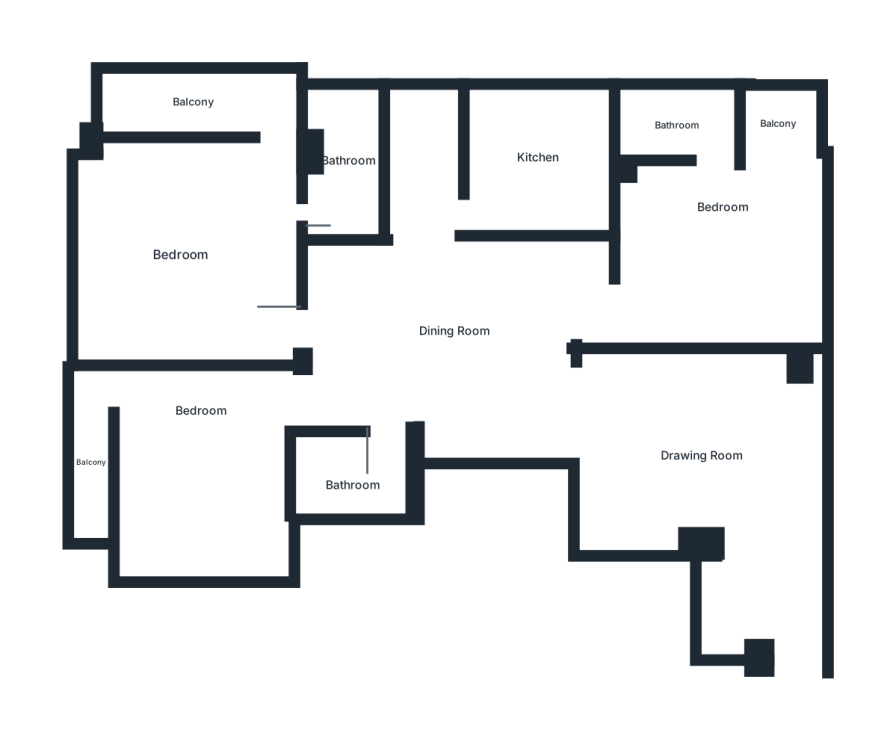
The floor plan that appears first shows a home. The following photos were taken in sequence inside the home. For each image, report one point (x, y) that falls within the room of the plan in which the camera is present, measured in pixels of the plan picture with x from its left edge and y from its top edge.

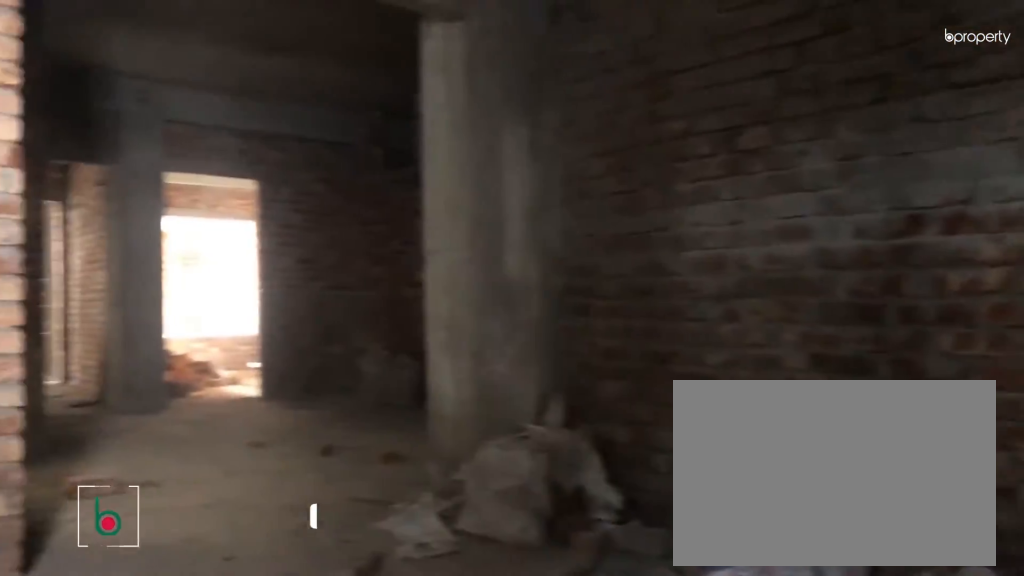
(711, 457)
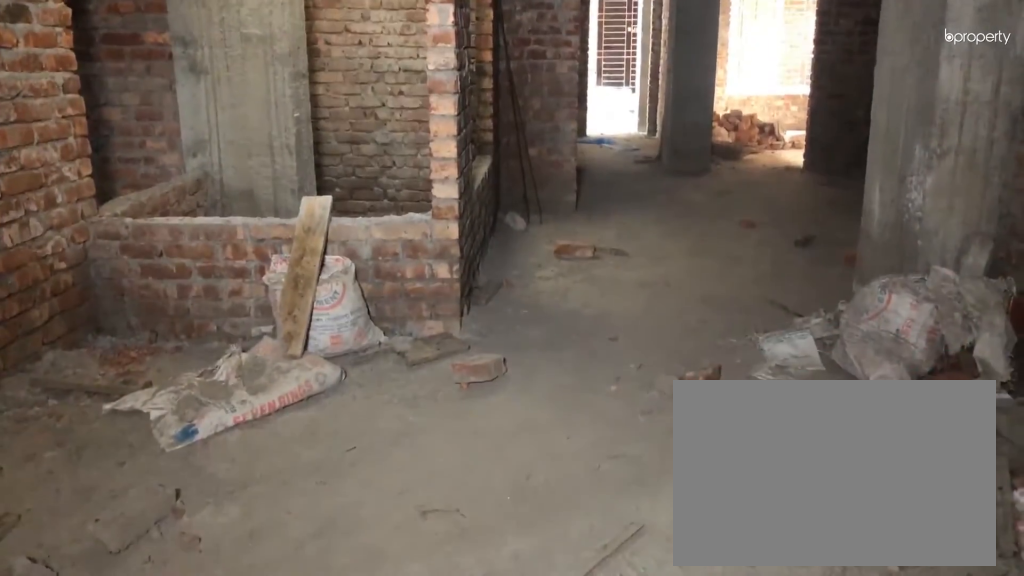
(710, 456)
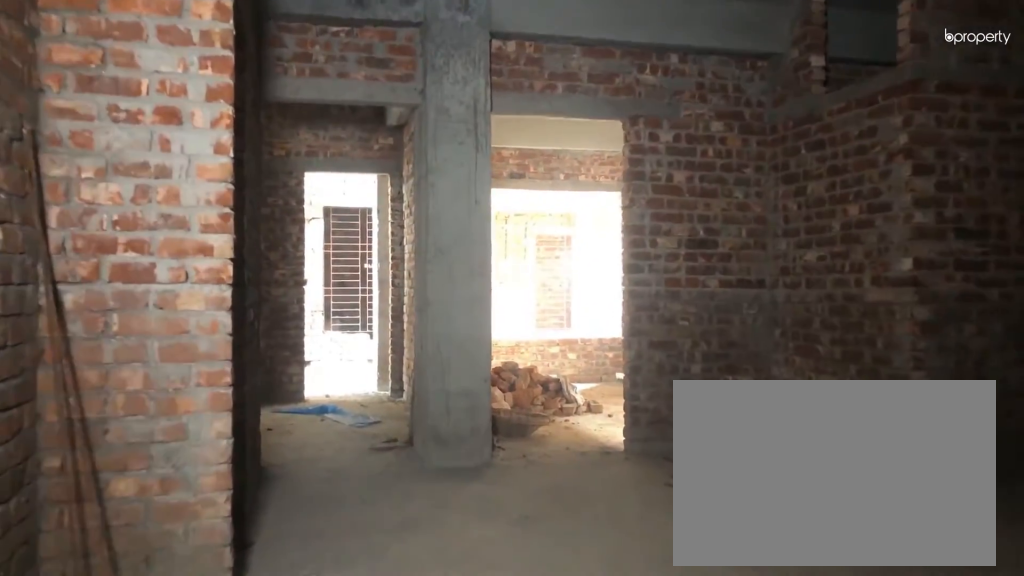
(455, 326)
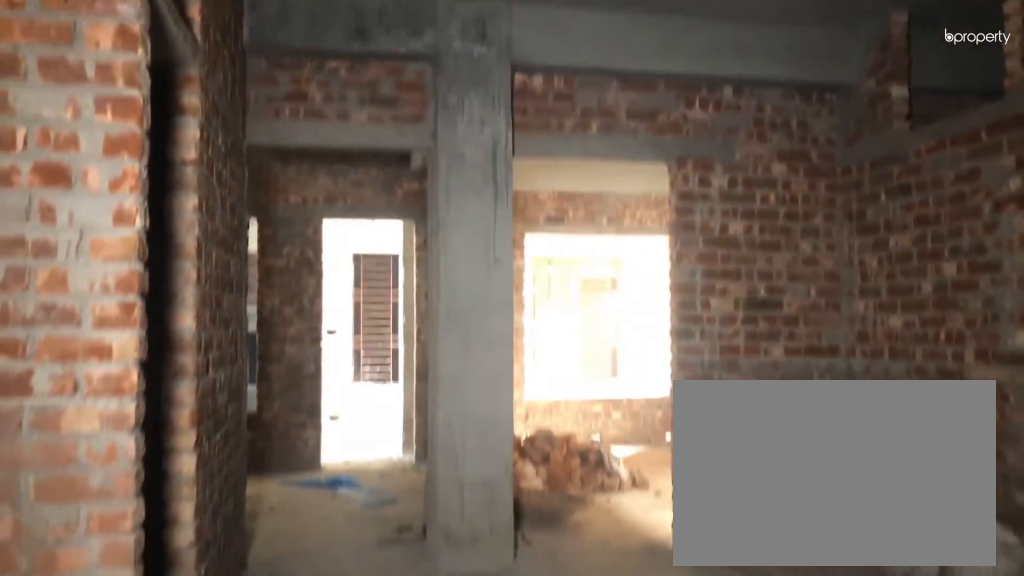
(455, 326)
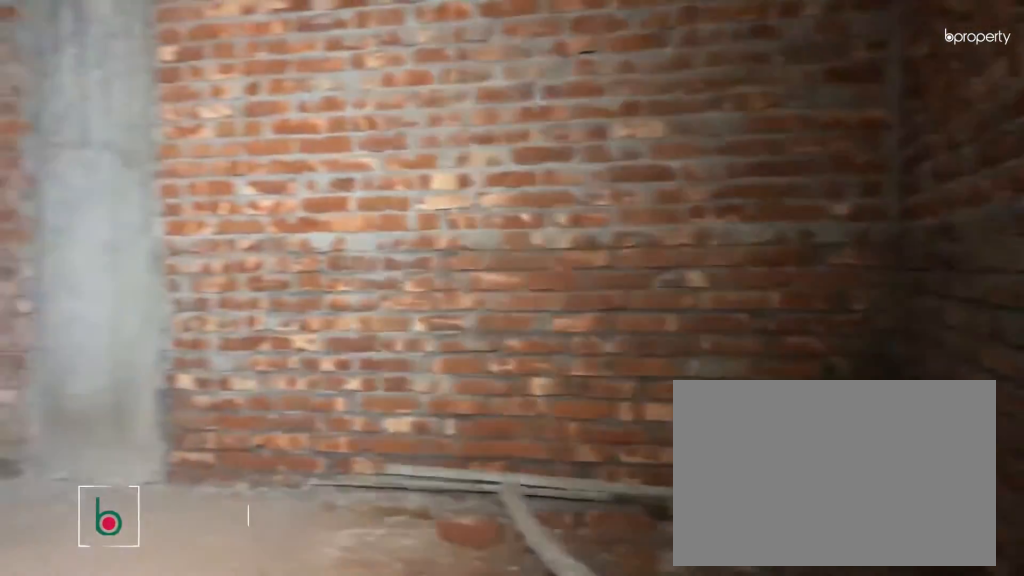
(715, 243)
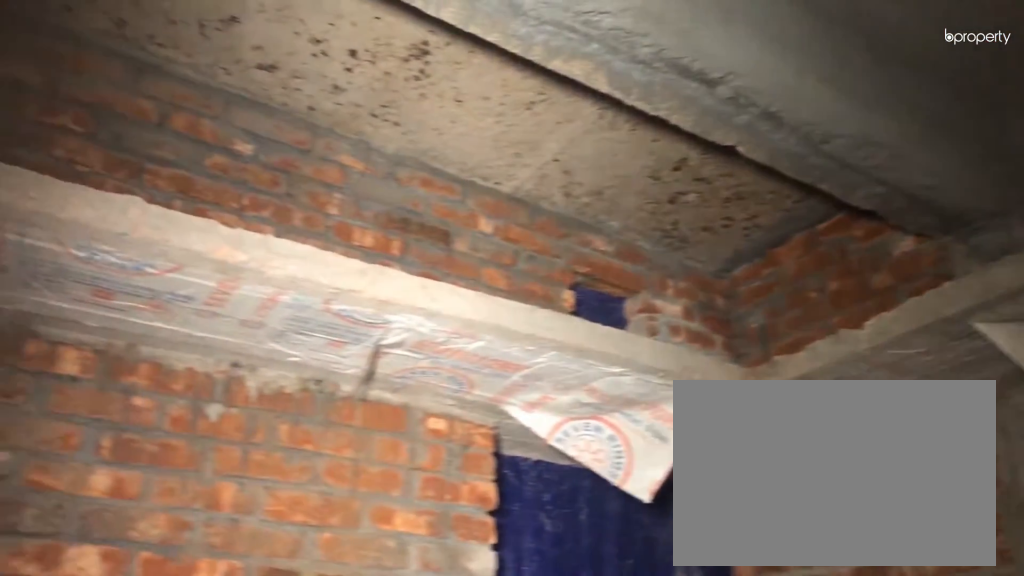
(543, 158)
